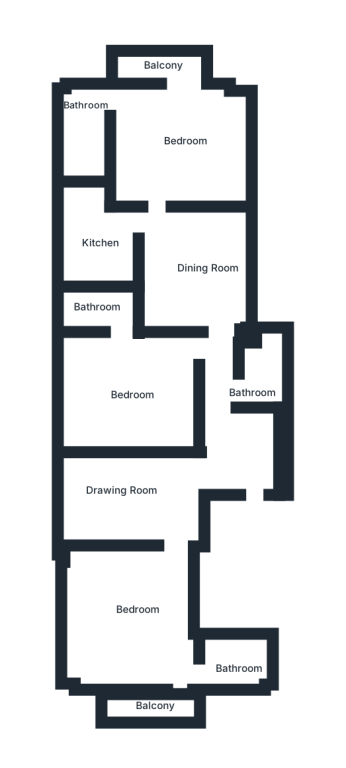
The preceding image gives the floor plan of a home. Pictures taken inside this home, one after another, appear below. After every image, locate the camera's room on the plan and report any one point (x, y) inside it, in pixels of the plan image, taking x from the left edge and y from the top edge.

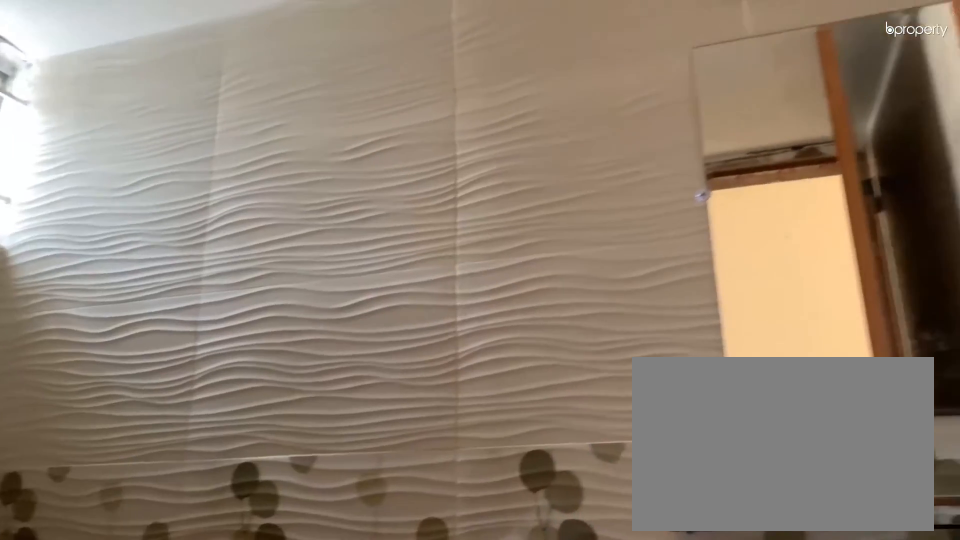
(266, 368)
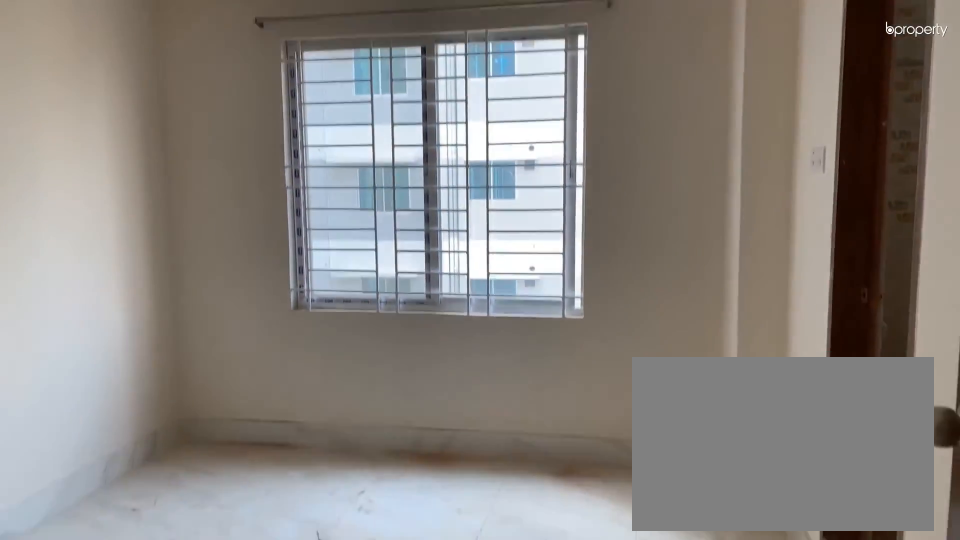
(122, 381)
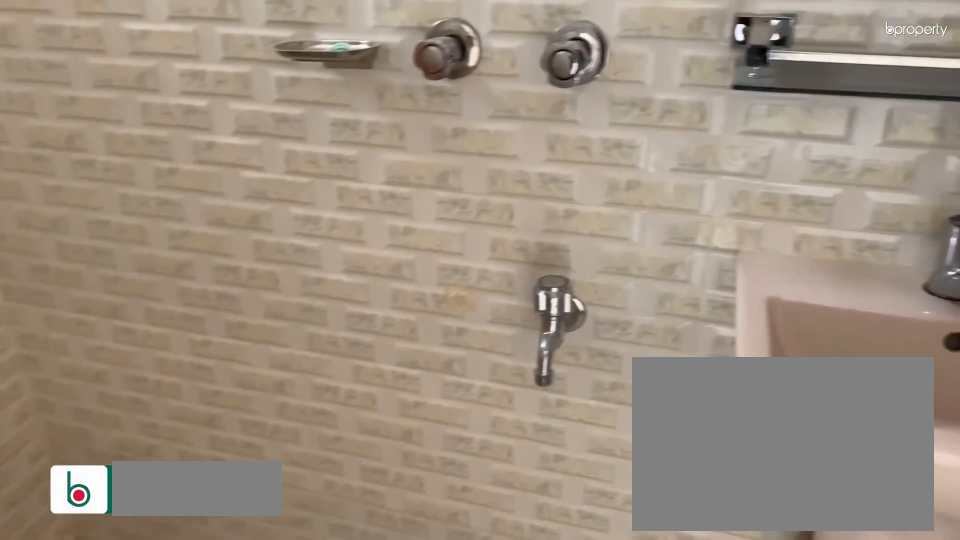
(107, 305)
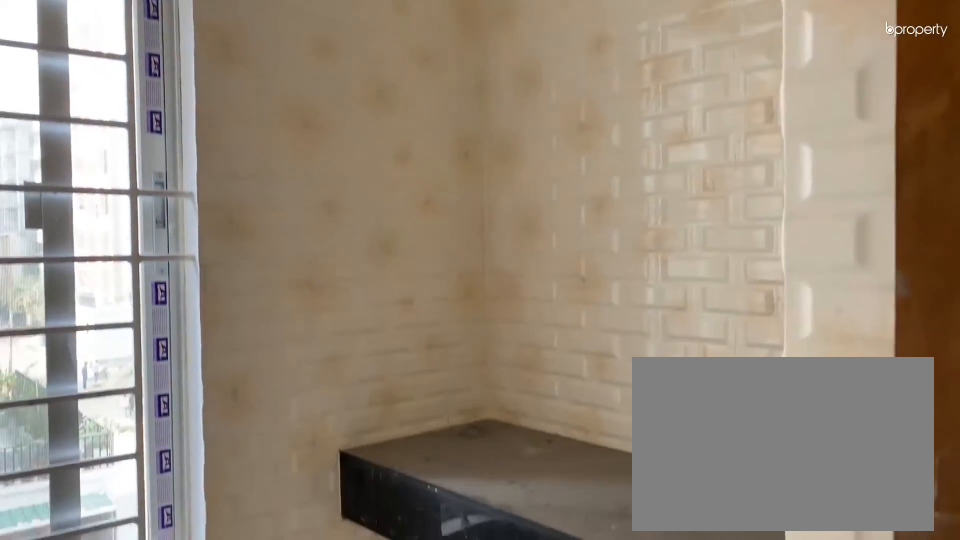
(105, 230)
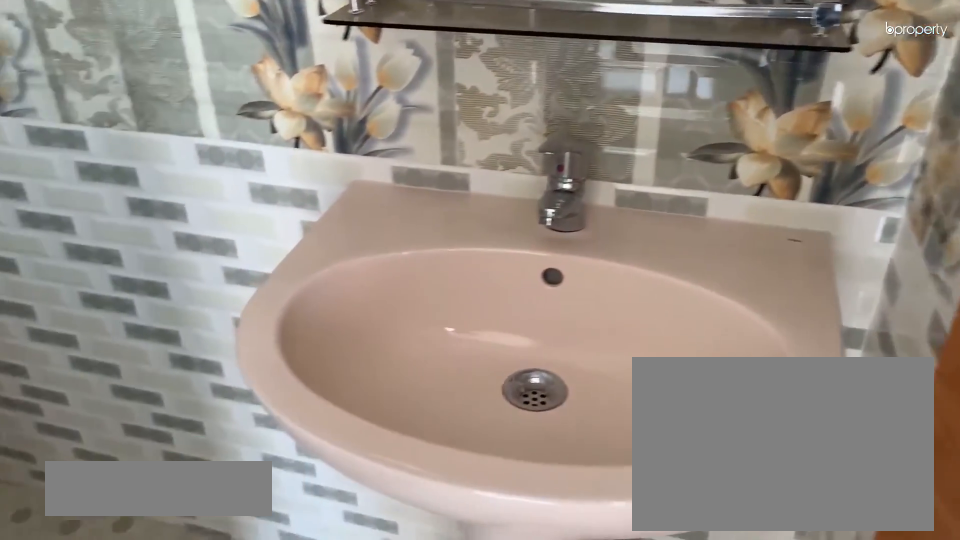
(79, 138)
